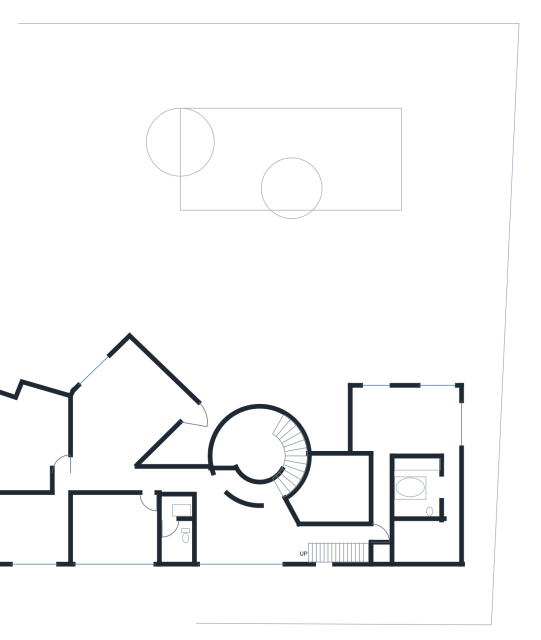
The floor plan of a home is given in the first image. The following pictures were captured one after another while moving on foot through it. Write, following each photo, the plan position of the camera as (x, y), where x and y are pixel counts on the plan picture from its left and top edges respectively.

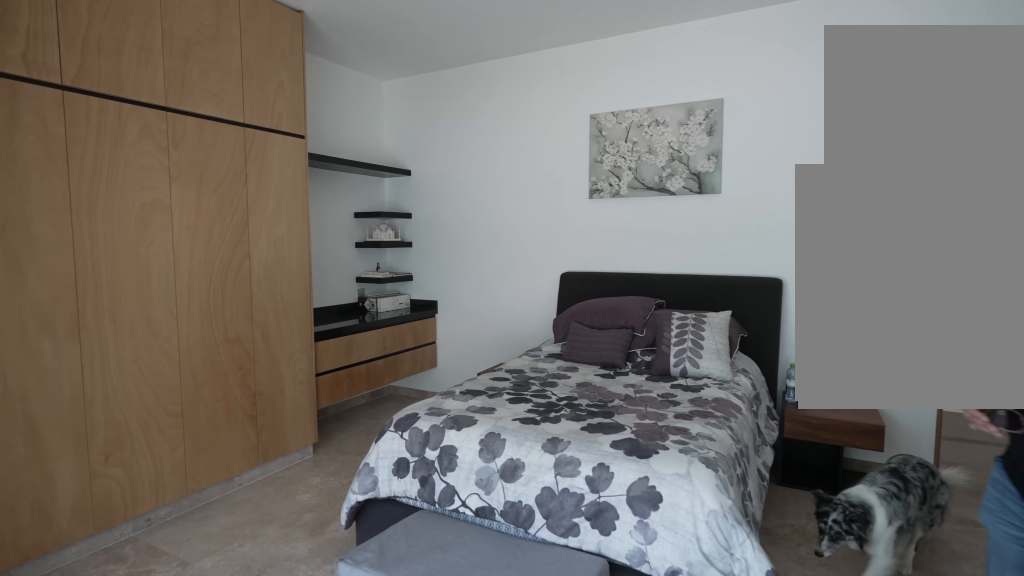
(142, 545)
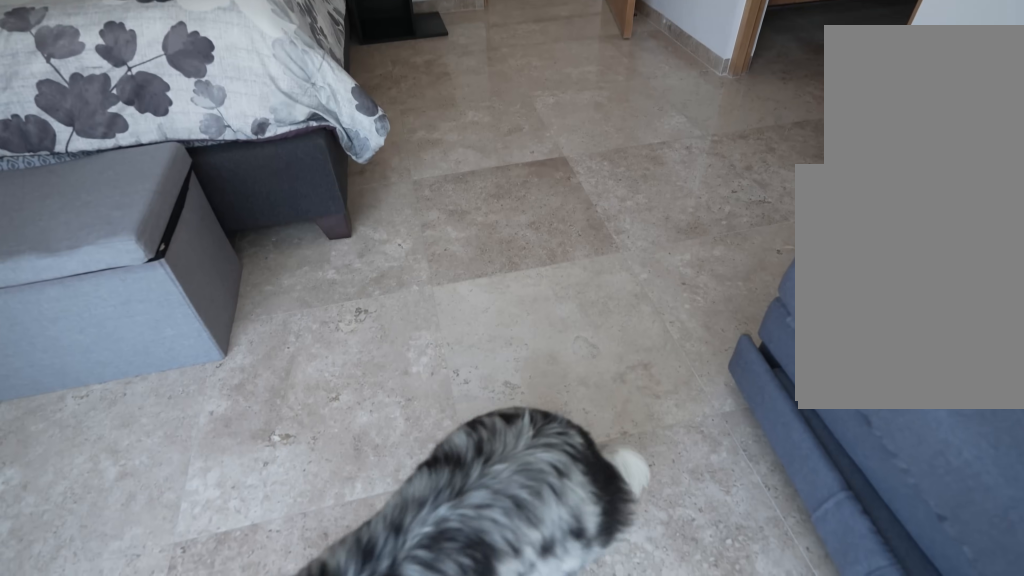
(142, 545)
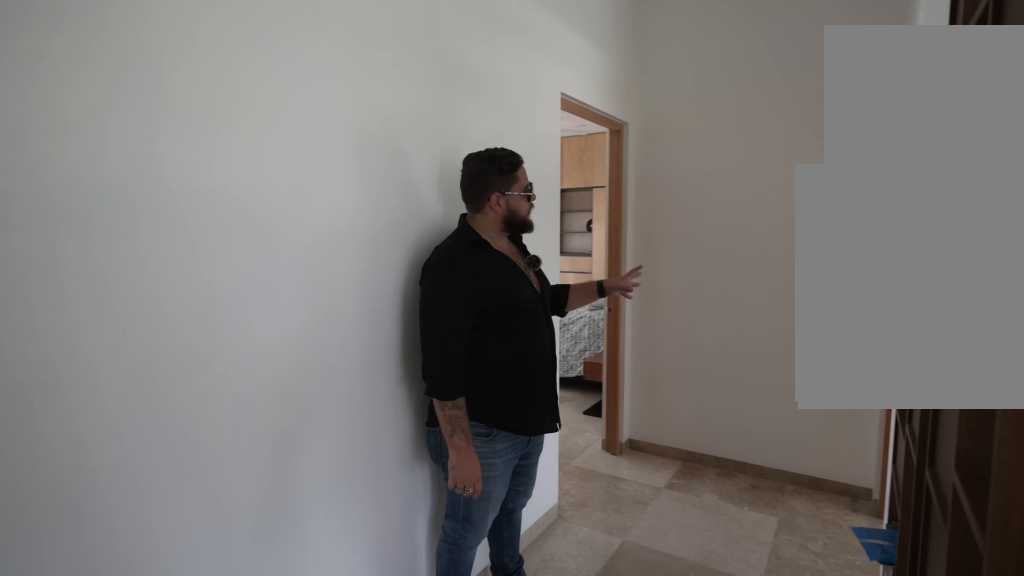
(91, 464)
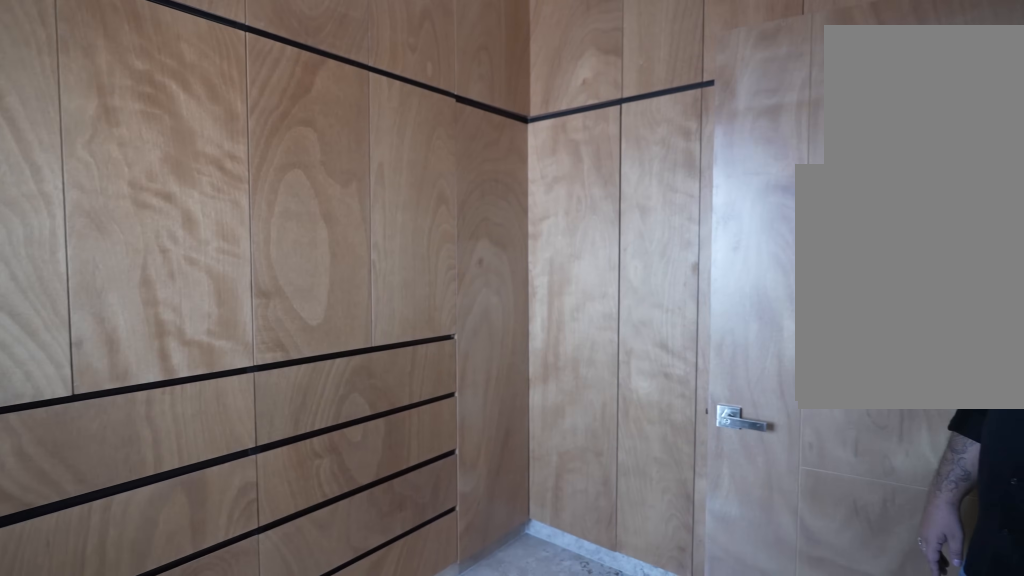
(422, 544)
